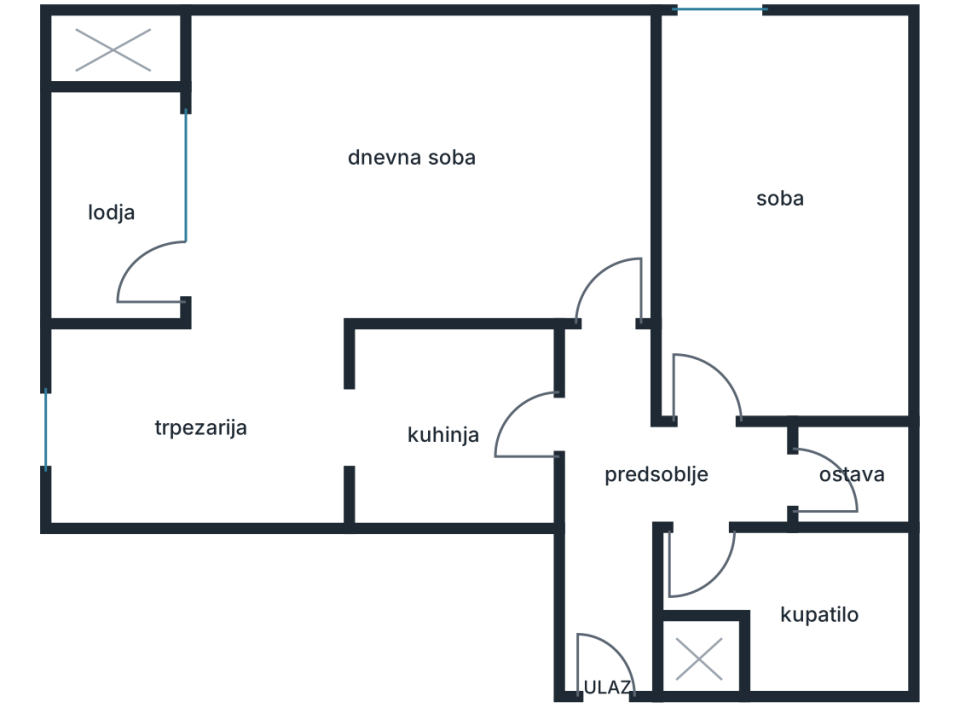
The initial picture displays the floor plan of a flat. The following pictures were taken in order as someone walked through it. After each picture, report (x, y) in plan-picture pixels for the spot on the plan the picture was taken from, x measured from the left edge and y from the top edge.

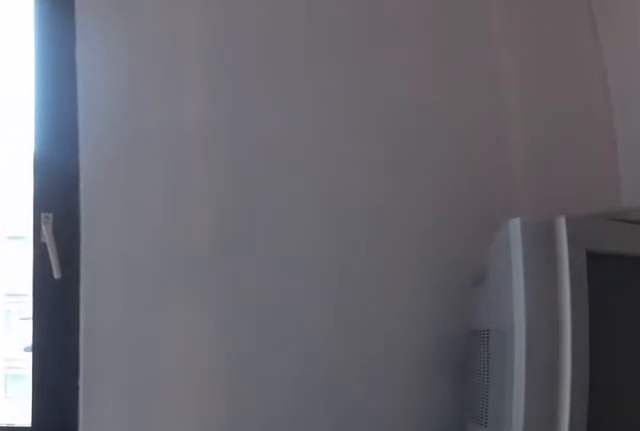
(724, 132)
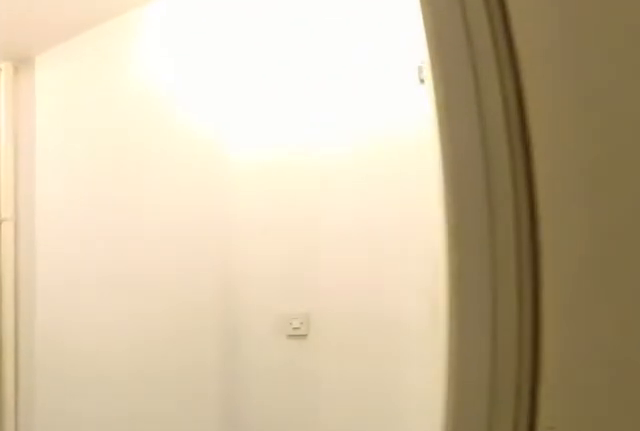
(727, 384)
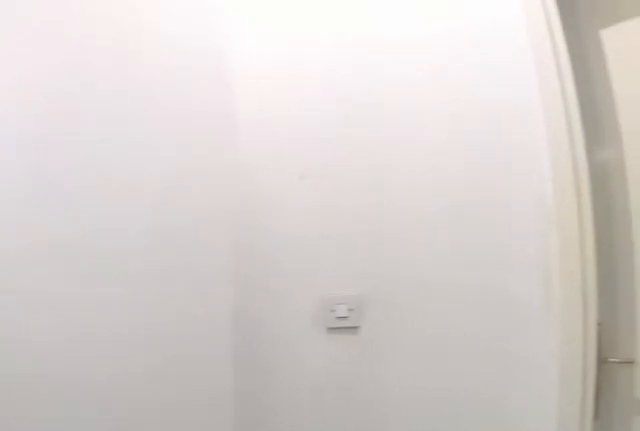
(740, 467)
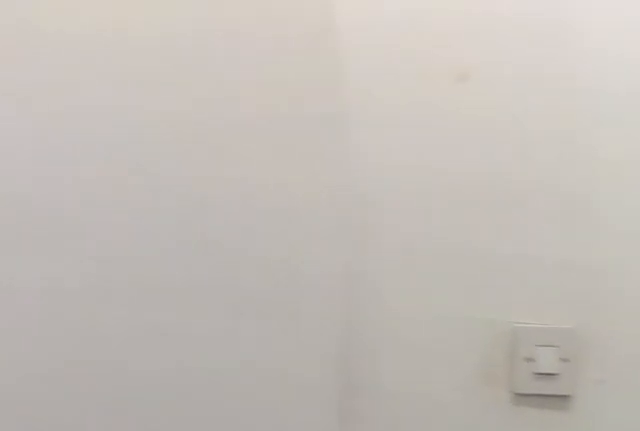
(619, 472)
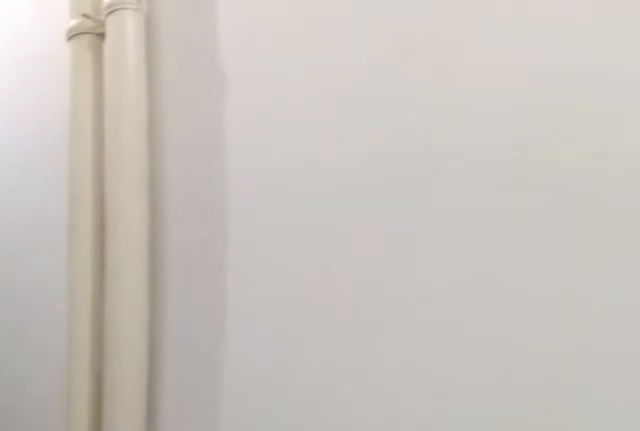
(599, 461)
